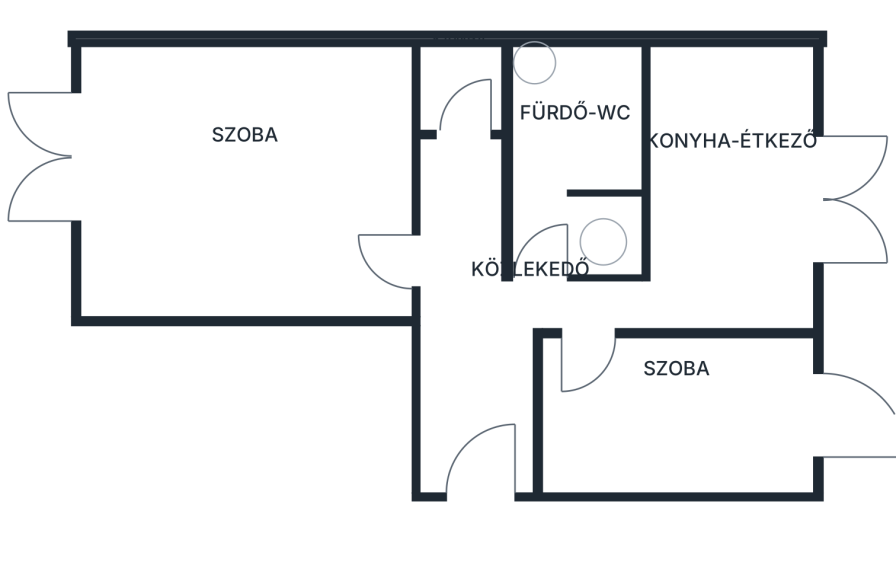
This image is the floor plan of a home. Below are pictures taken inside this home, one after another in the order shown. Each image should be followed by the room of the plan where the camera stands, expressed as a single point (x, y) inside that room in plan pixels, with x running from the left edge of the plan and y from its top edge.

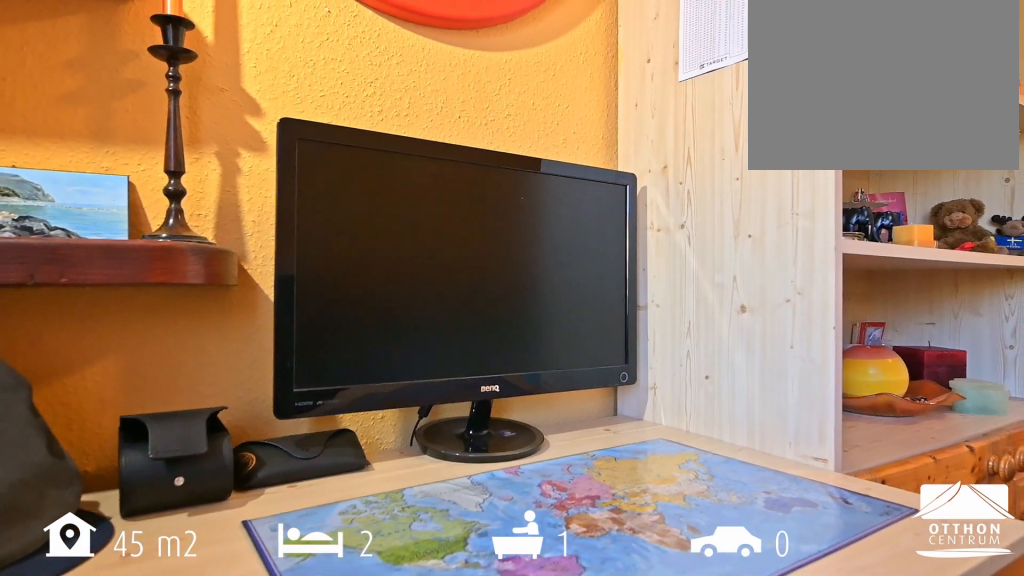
(257, 183)
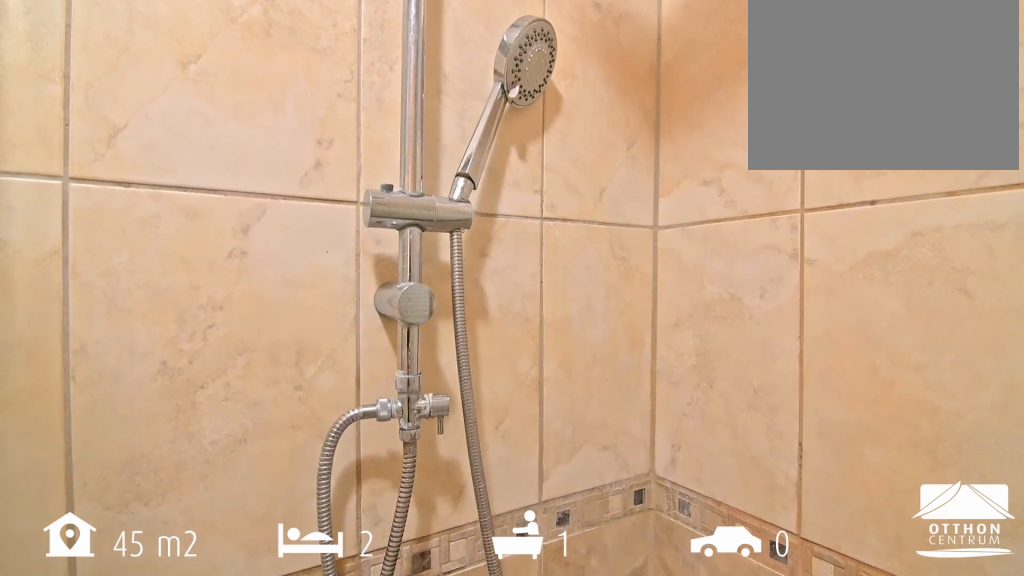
(571, 167)
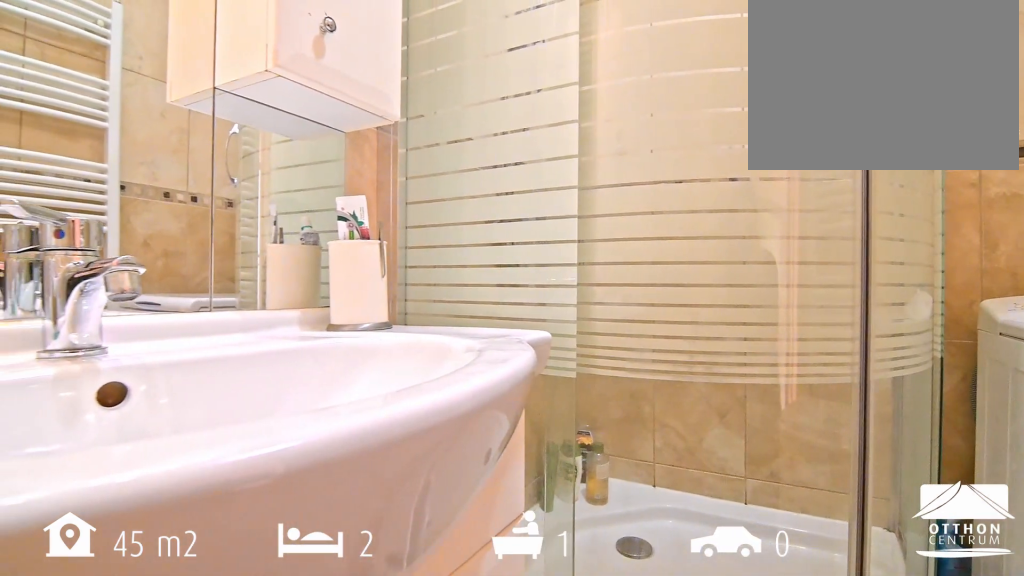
(572, 167)
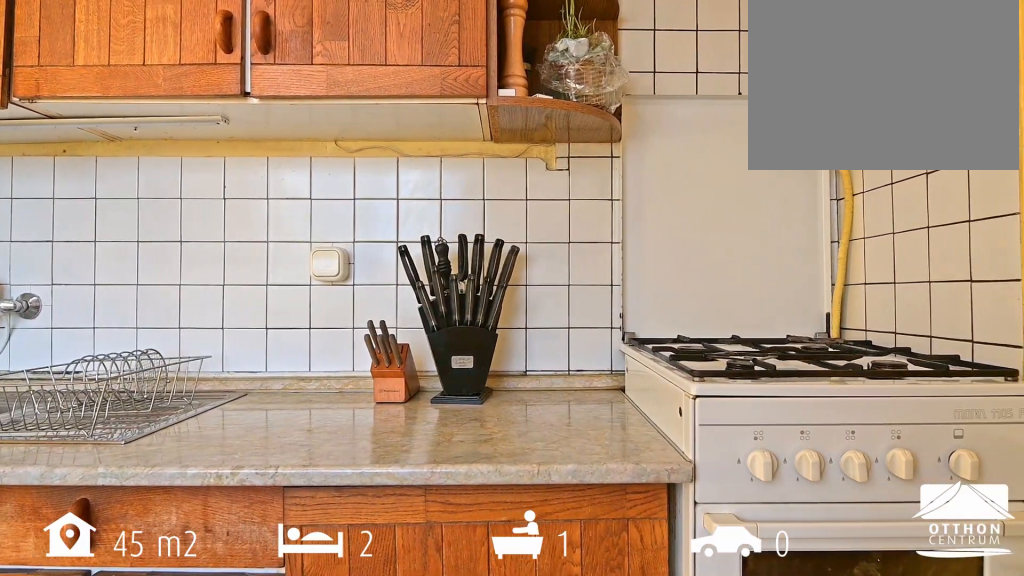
(724, 198)
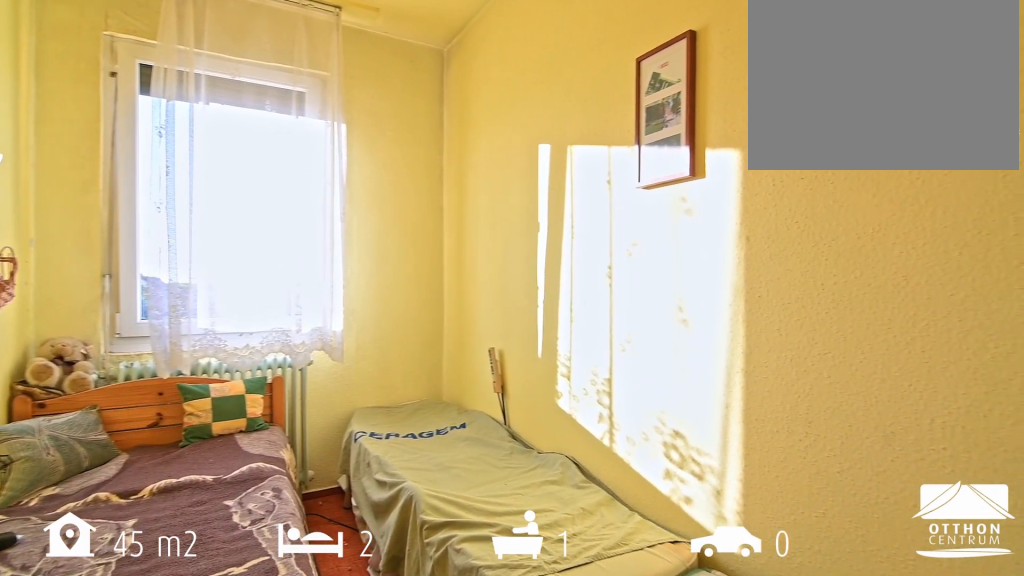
(663, 416)
